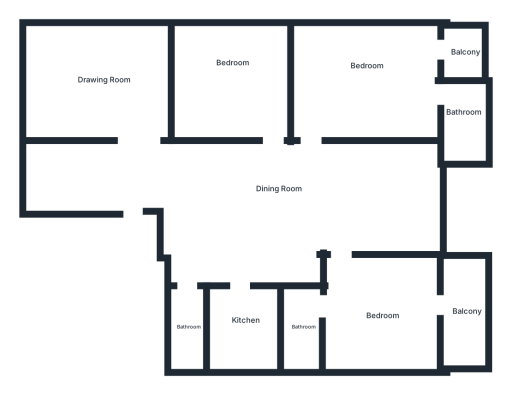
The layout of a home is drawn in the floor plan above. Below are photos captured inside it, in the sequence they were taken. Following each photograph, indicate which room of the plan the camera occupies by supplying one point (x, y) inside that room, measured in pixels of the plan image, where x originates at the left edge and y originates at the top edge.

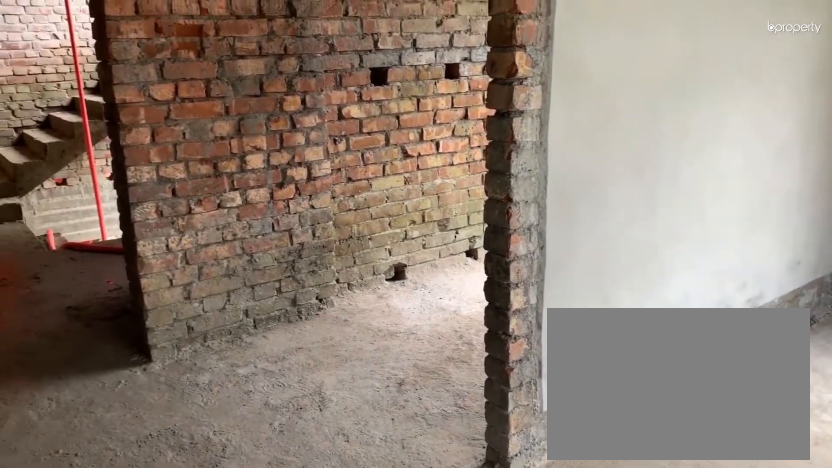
(102, 66)
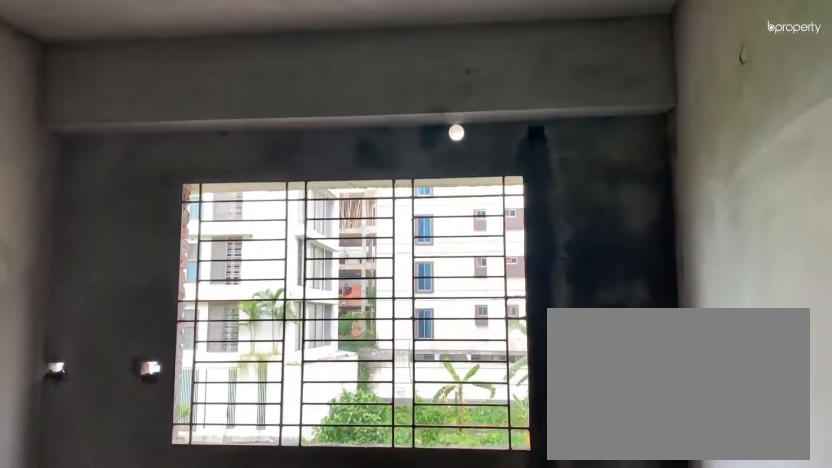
(227, 70)
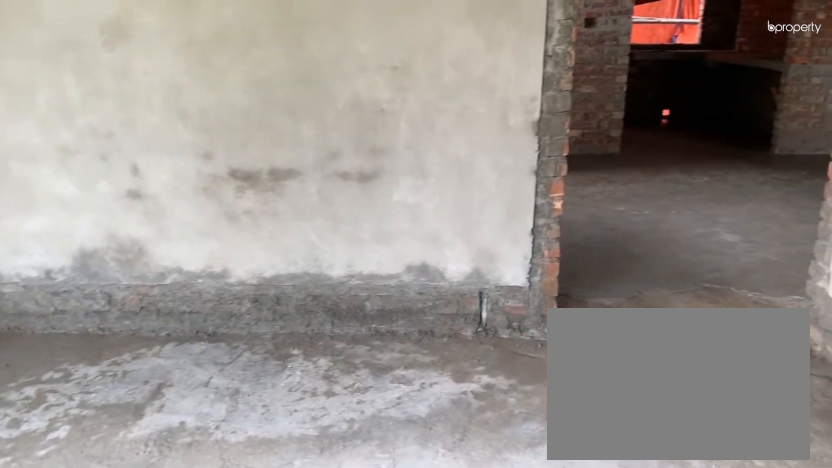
(368, 69)
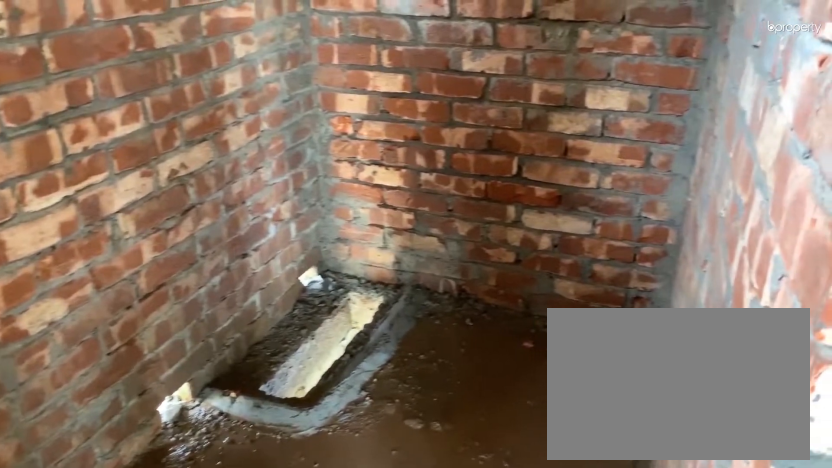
(464, 119)
